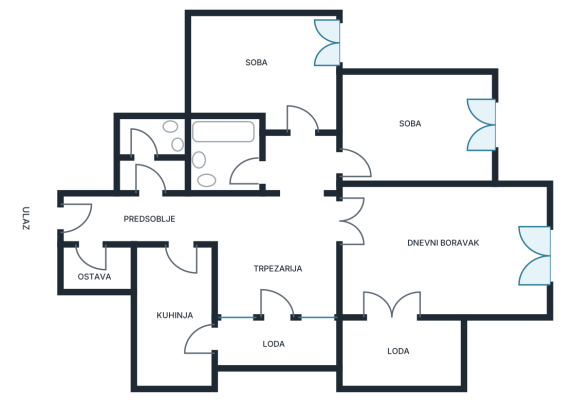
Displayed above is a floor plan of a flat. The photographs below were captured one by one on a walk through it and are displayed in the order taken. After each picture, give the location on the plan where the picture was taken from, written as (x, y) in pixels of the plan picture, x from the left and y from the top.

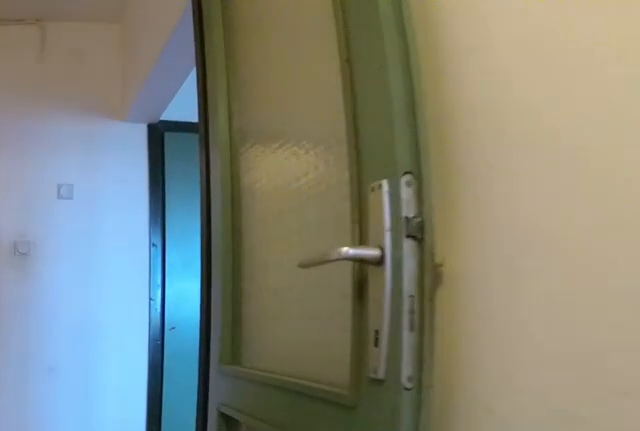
(180, 316)
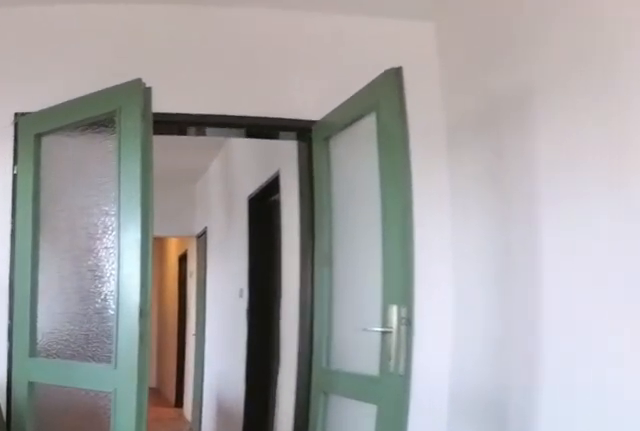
(432, 256)
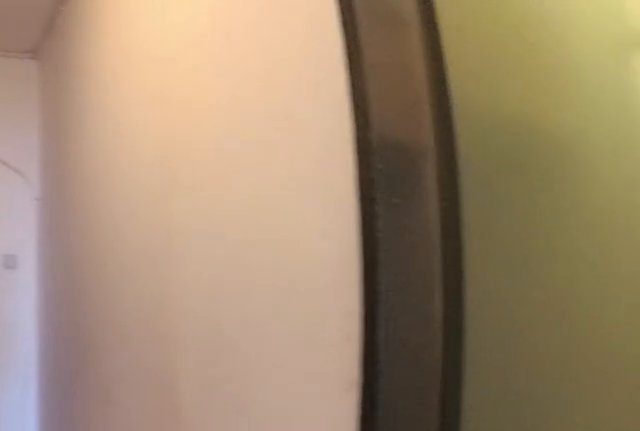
(169, 224)
